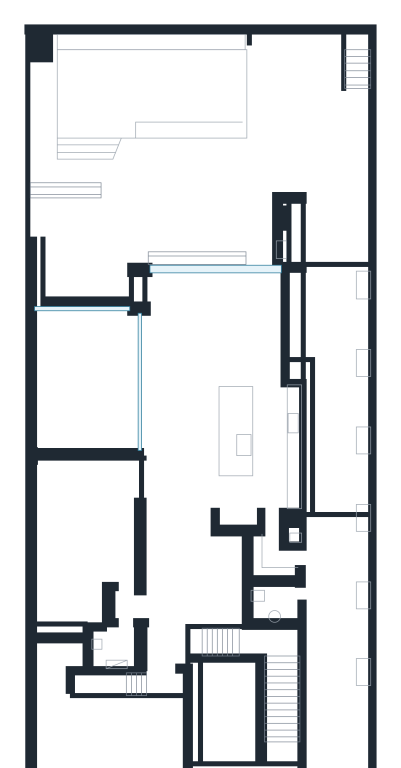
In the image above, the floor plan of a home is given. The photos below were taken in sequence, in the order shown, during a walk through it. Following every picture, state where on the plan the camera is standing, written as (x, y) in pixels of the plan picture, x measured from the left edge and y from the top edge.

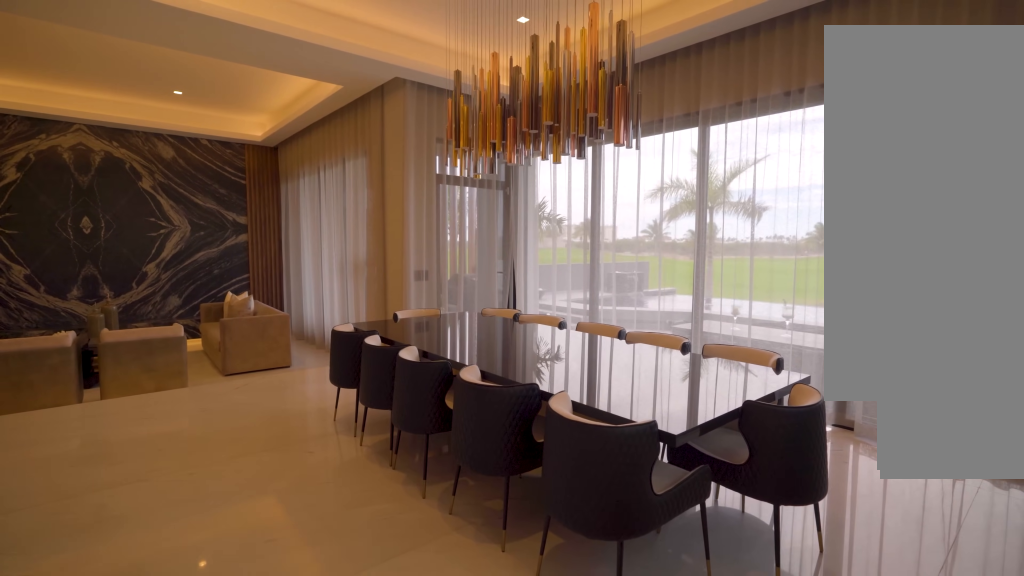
(248, 367)
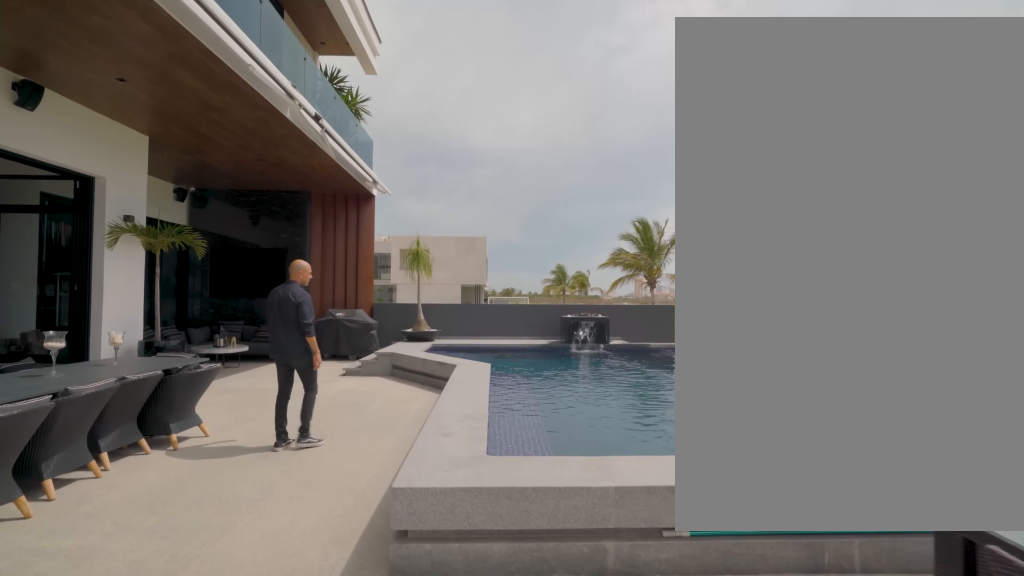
(226, 158)
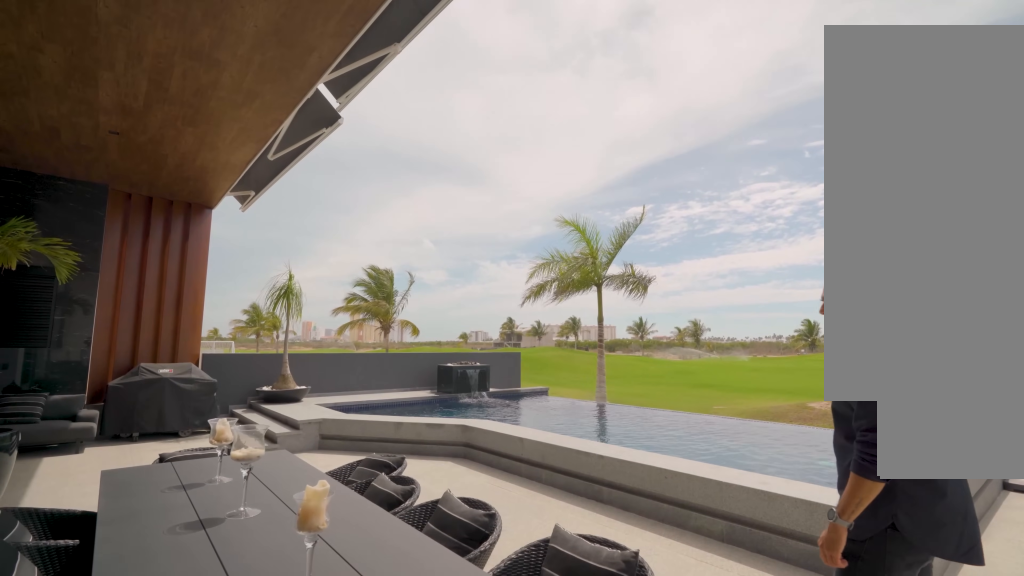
(252, 237)
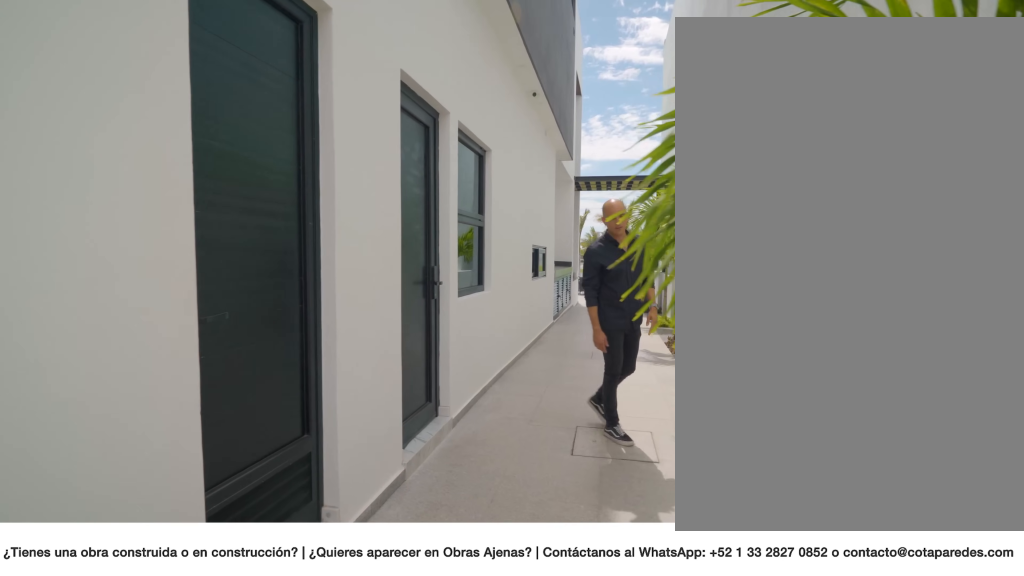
(338, 646)
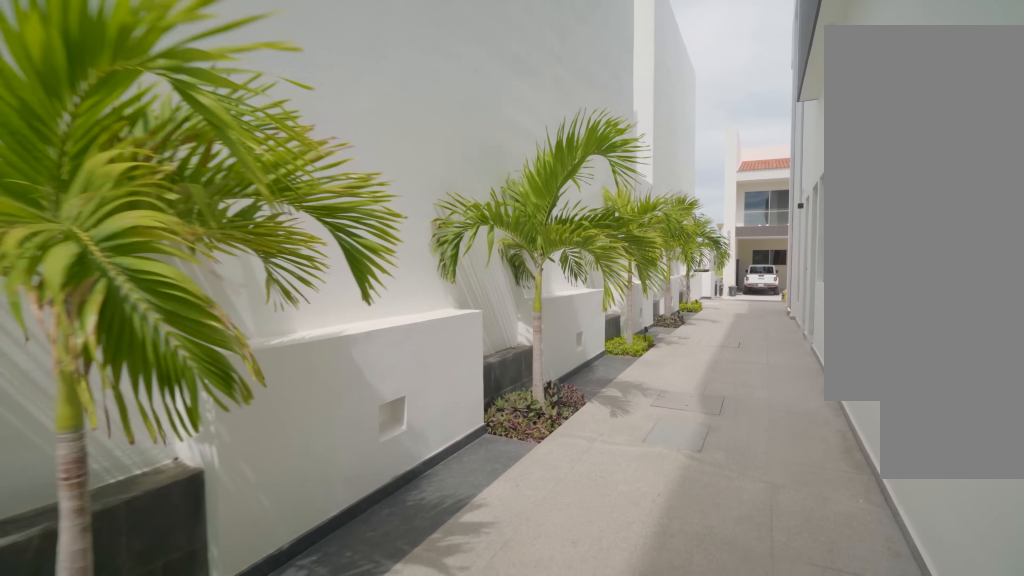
(334, 439)
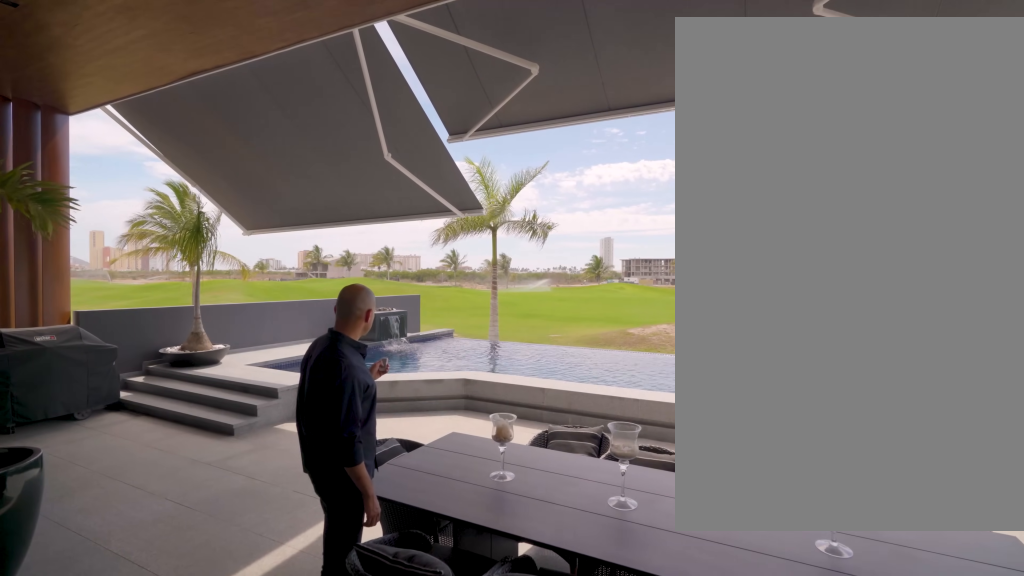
(200, 267)
